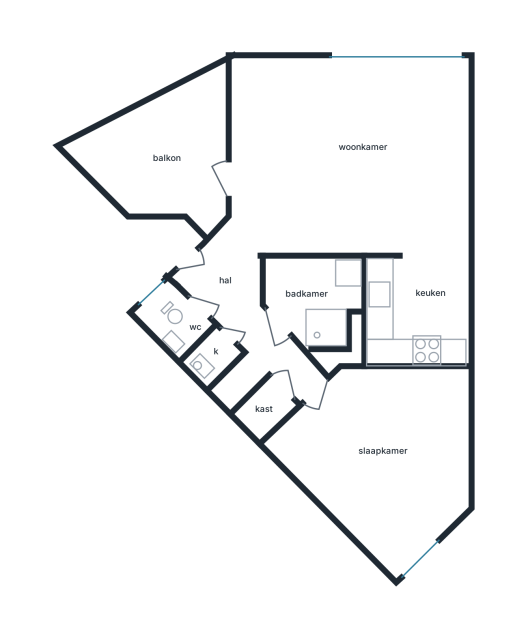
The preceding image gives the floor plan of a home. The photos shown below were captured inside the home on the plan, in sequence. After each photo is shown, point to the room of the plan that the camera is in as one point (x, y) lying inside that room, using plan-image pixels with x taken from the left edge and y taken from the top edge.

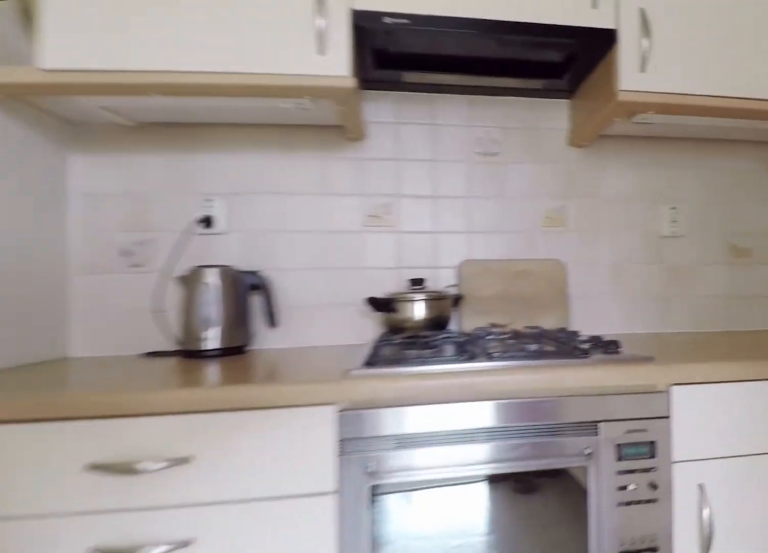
(415, 311)
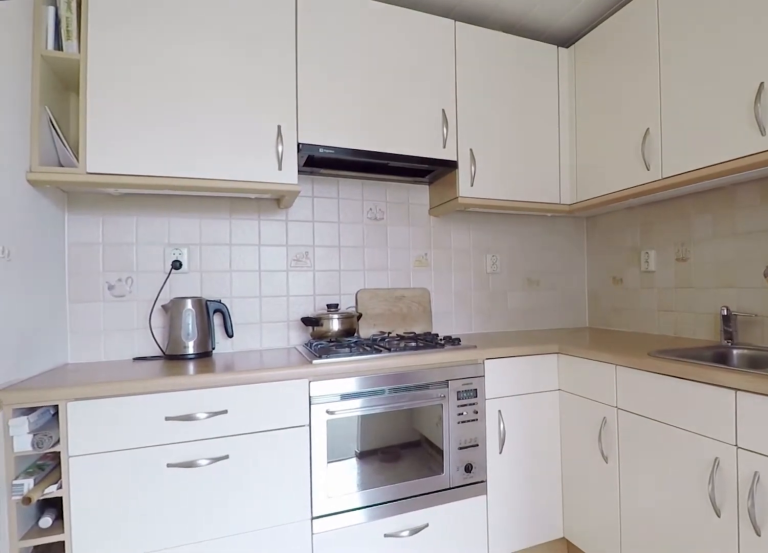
(415, 311)
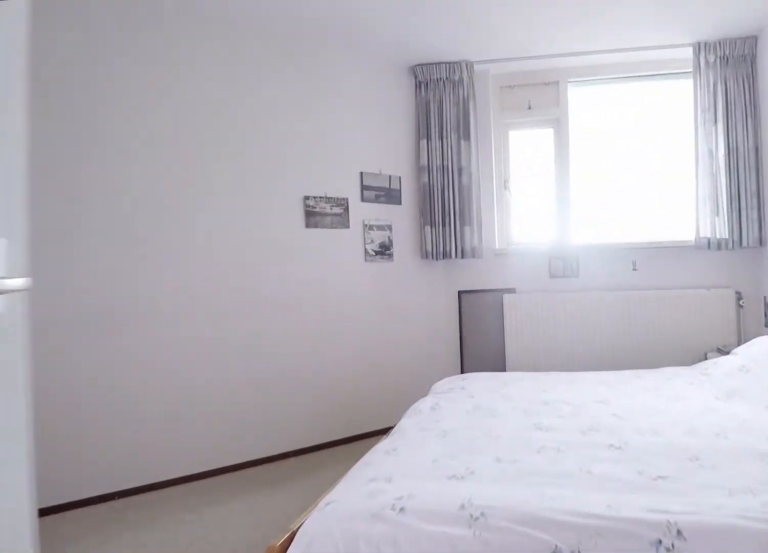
(383, 454)
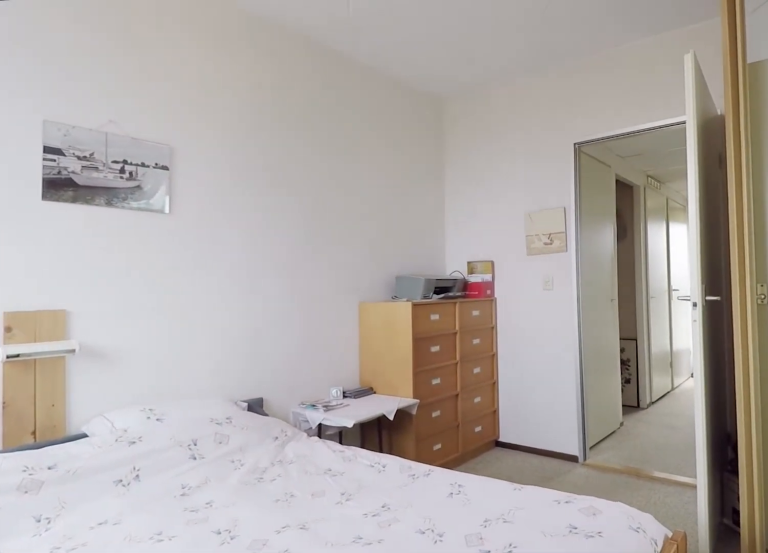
(383, 454)
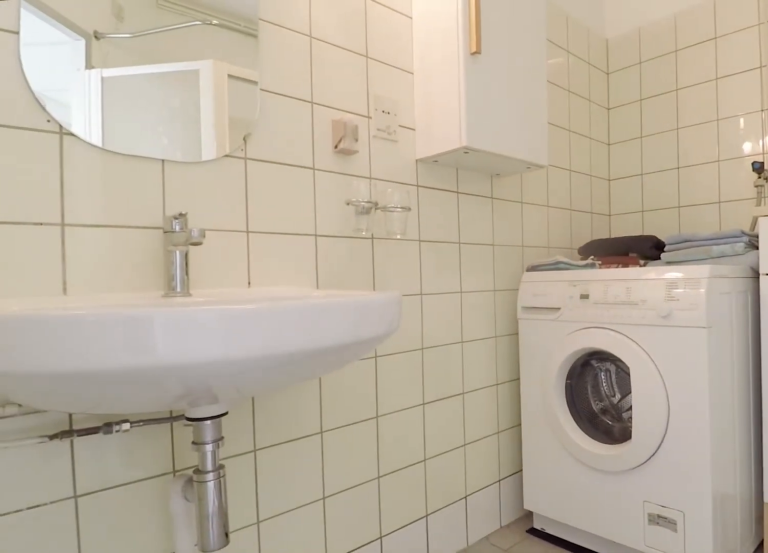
(326, 296)
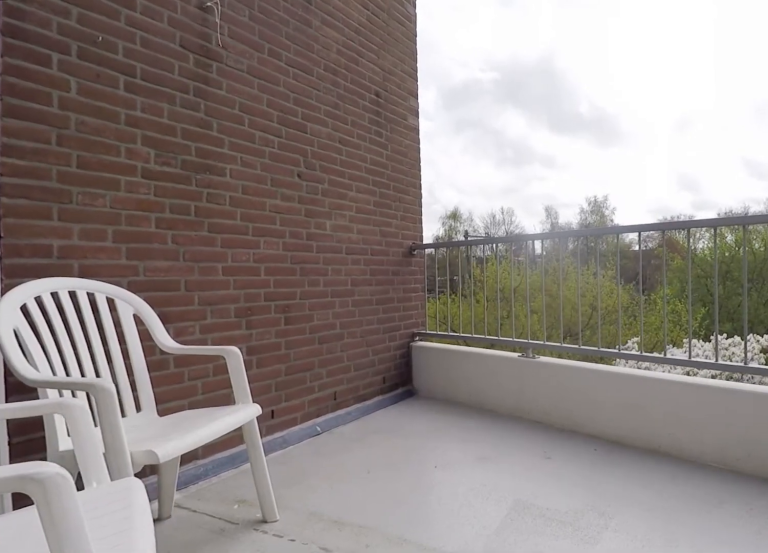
(164, 154)
